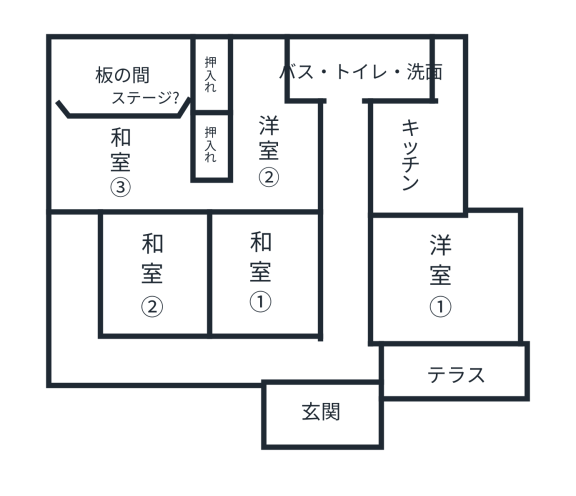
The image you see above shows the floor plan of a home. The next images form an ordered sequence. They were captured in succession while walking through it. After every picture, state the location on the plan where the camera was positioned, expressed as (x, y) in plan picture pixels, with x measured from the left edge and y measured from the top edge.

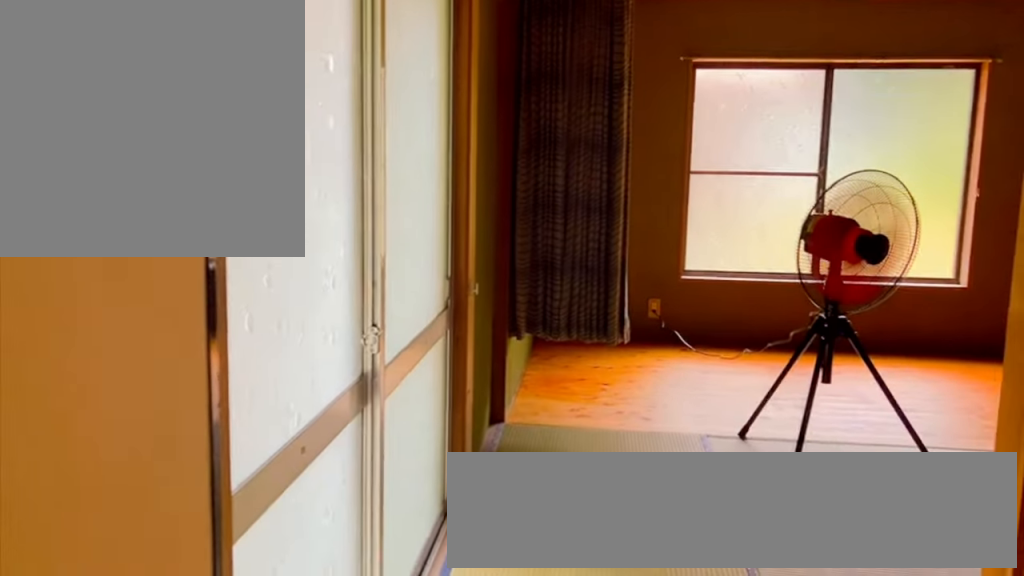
(86, 179)
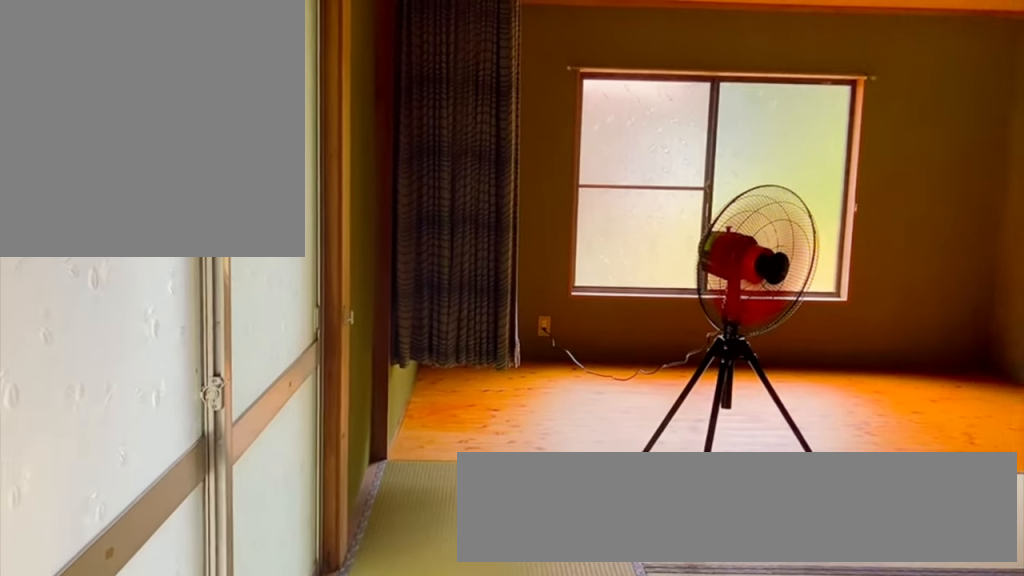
(90, 179)
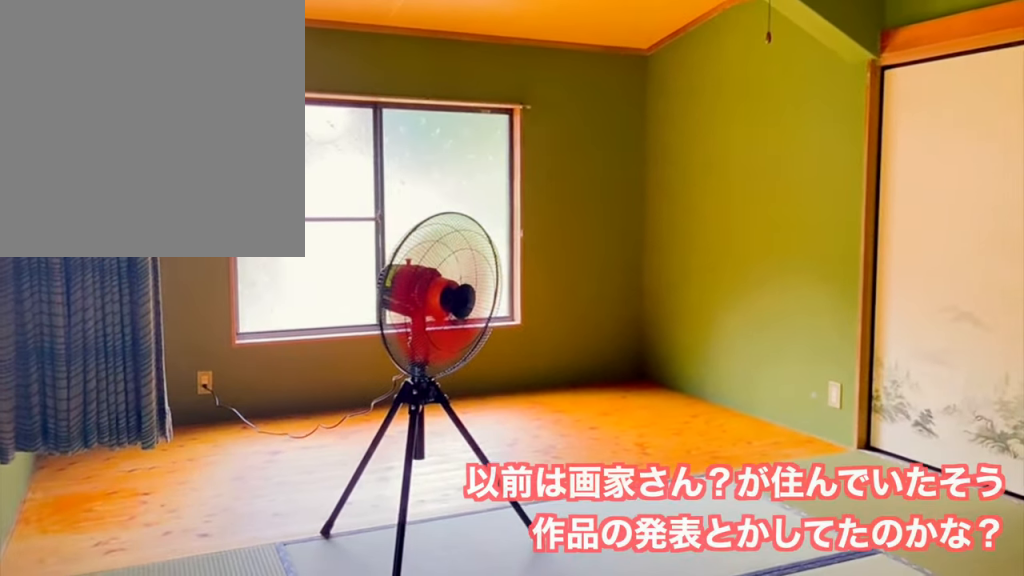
(106, 178)
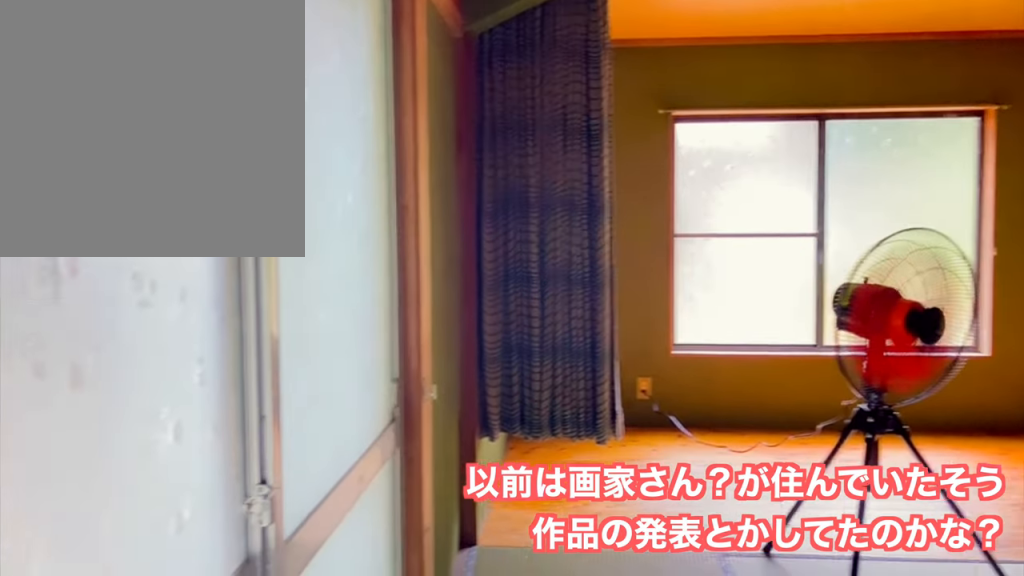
(123, 178)
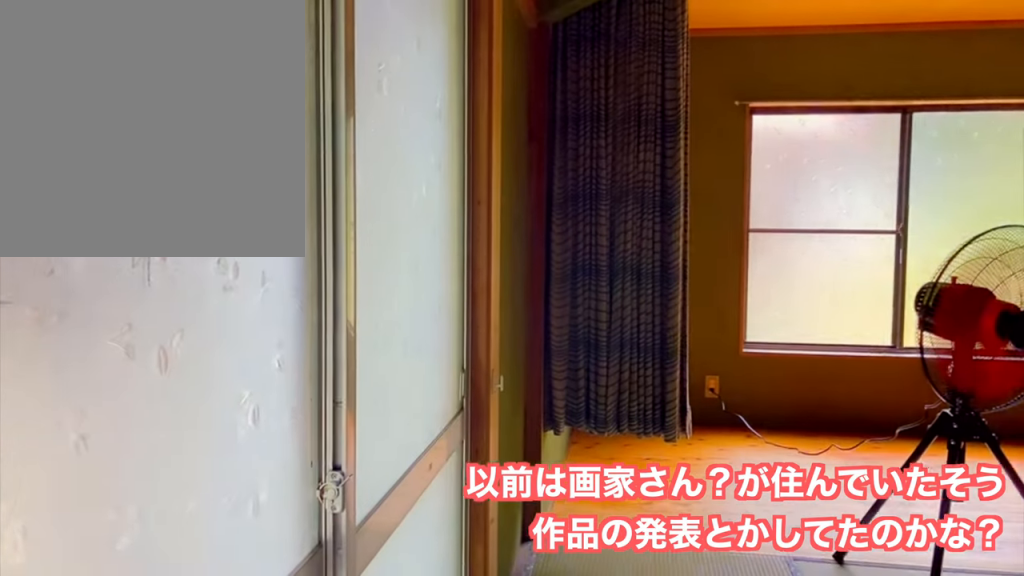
(126, 177)
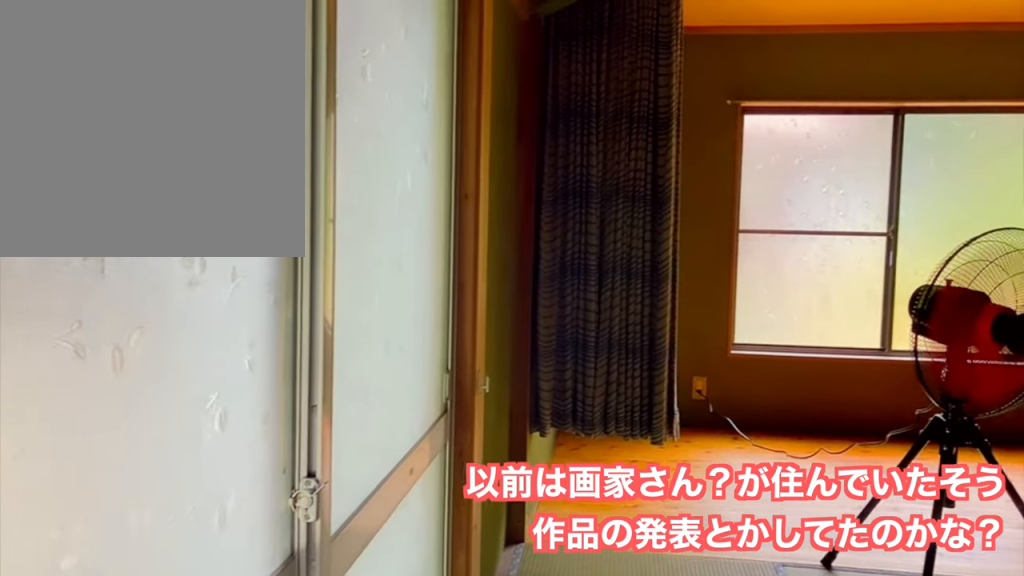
(128, 177)
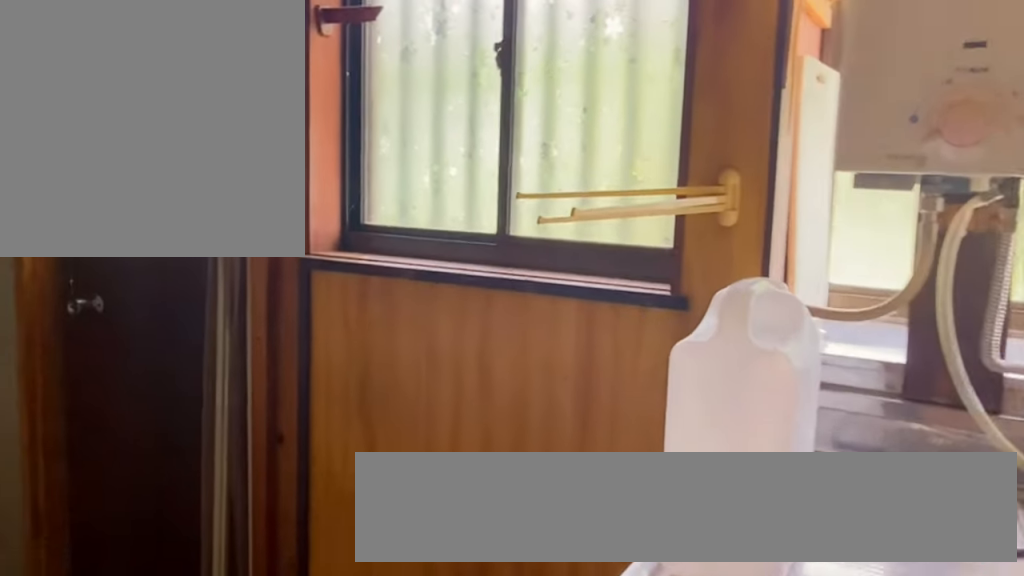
(413, 158)
